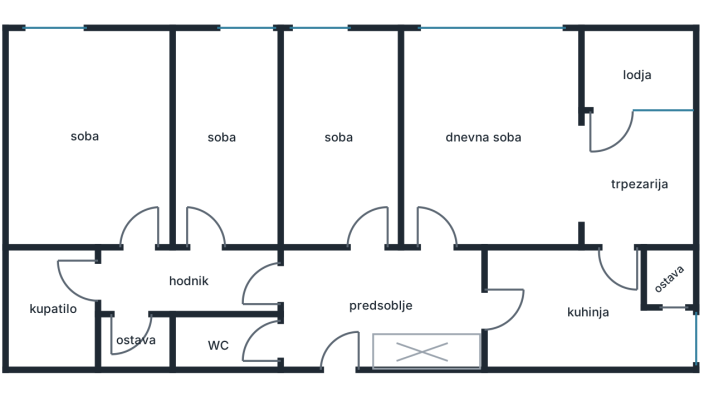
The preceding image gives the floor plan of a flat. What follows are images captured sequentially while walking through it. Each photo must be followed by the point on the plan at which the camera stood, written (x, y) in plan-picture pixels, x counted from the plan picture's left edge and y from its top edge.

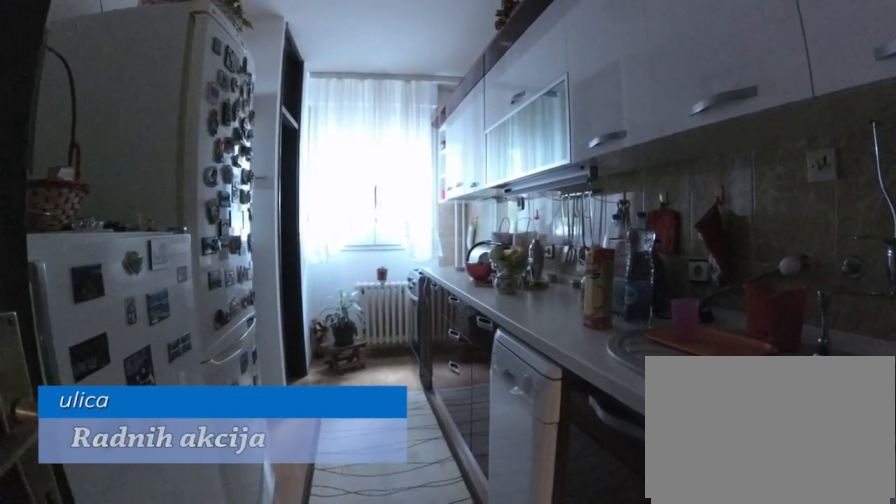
(487, 315)
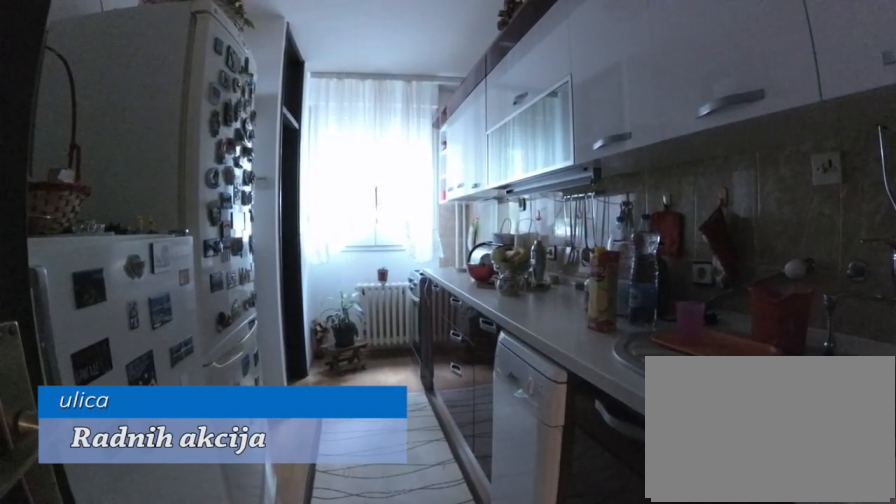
(491, 315)
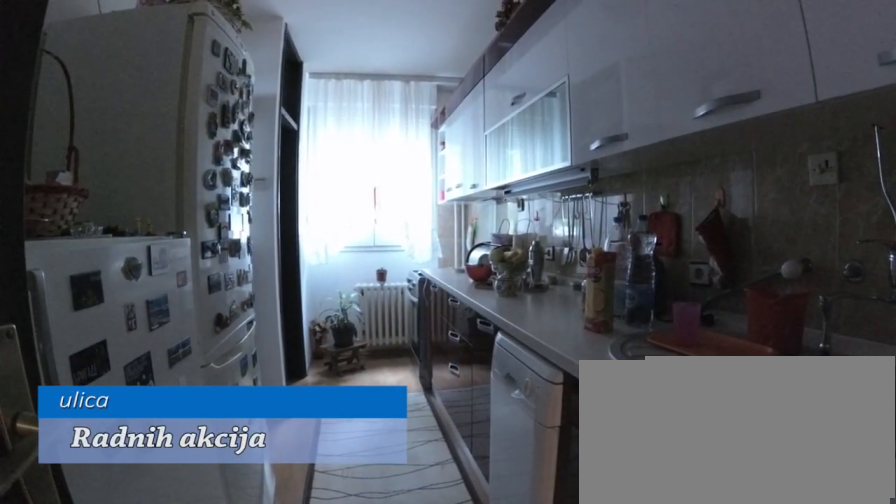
(496, 315)
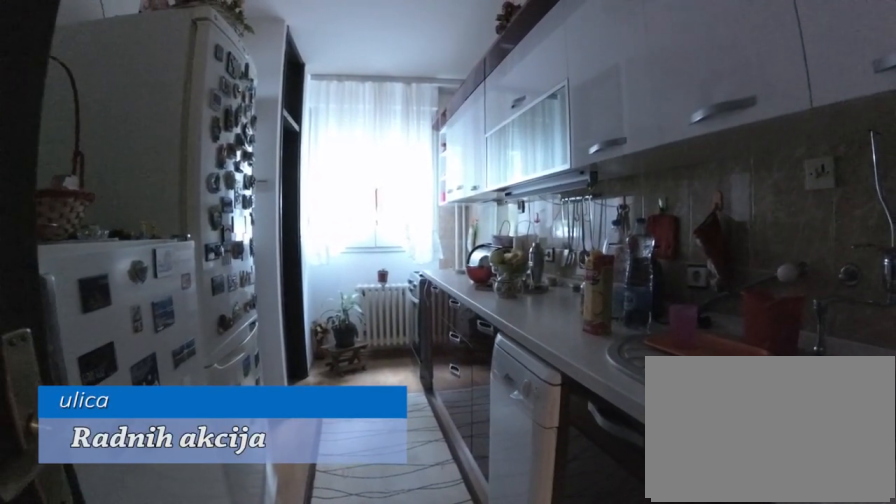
(497, 315)
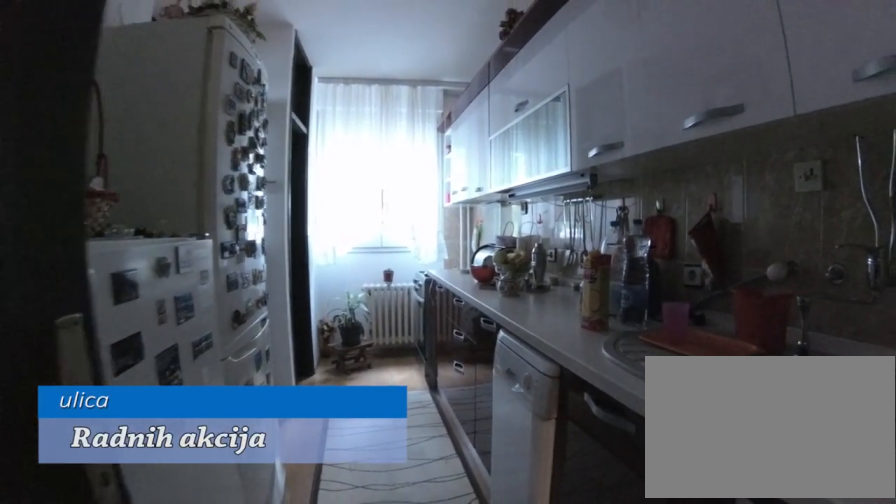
(492, 320)
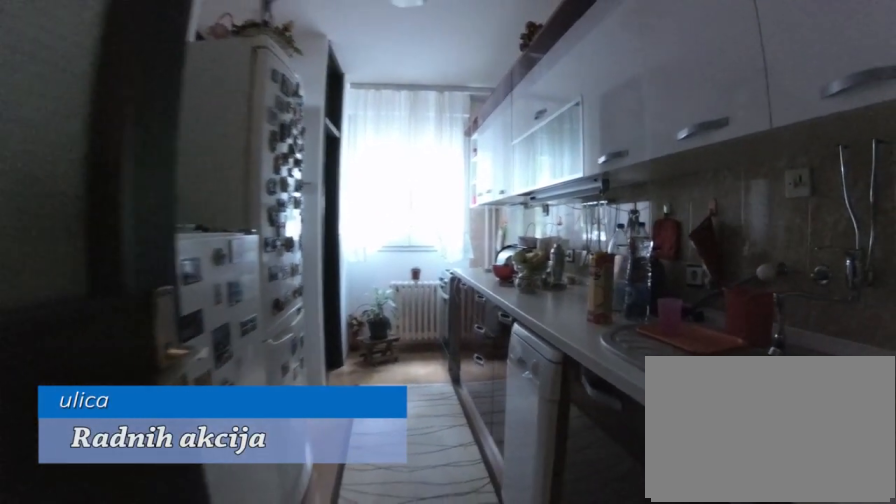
(486, 324)
